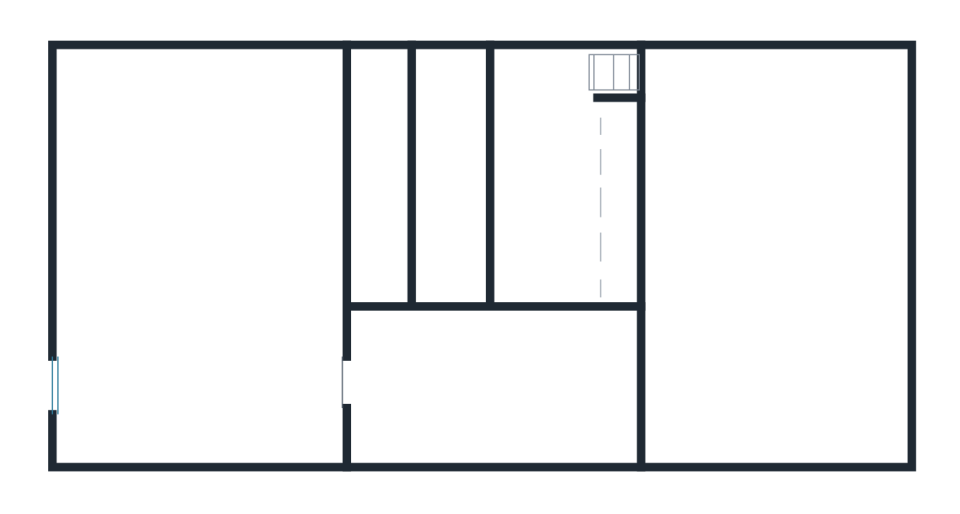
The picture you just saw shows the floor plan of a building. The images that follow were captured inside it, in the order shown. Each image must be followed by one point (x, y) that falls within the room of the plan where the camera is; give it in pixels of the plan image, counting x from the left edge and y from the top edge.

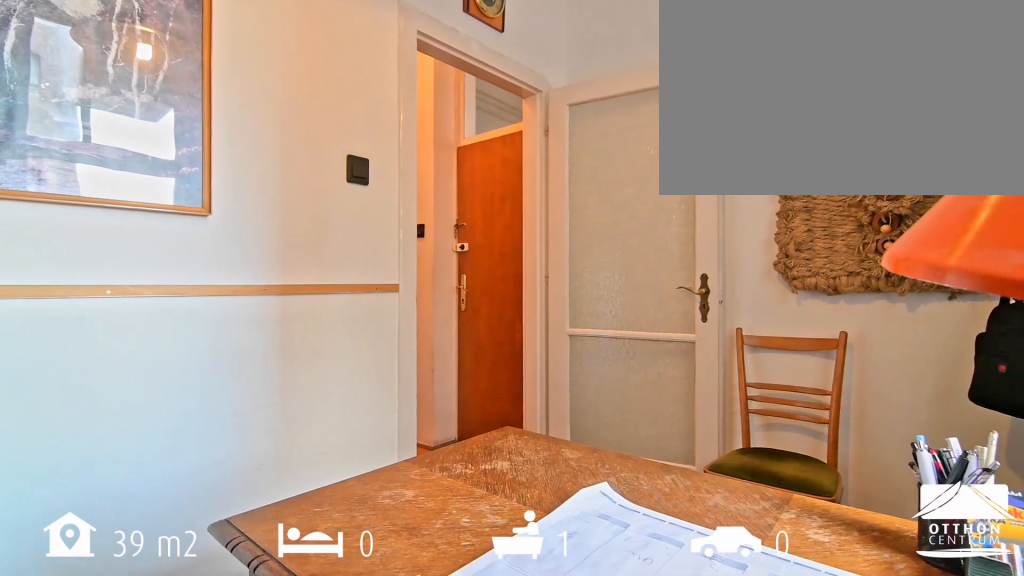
(199, 252)
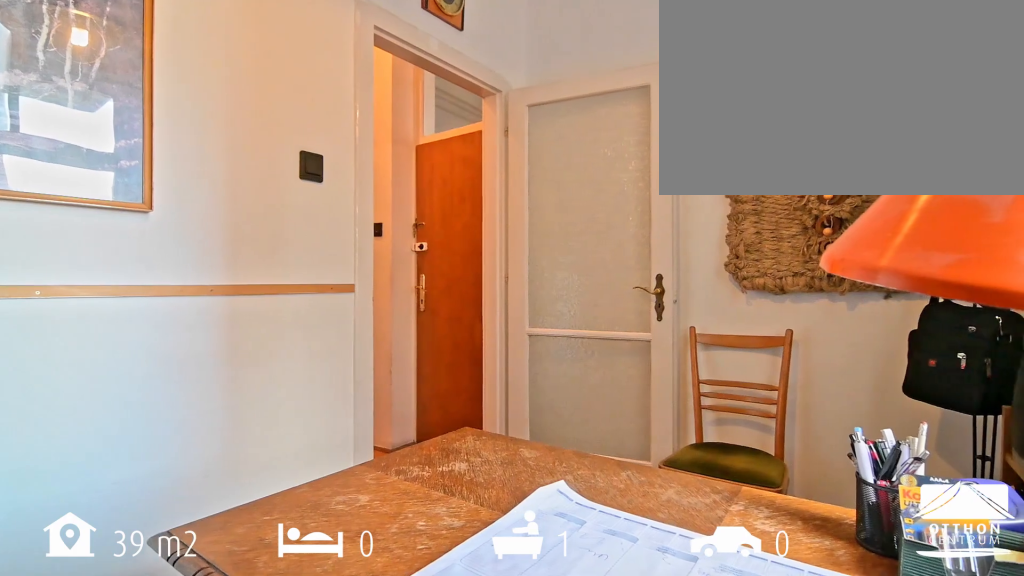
(282, 236)
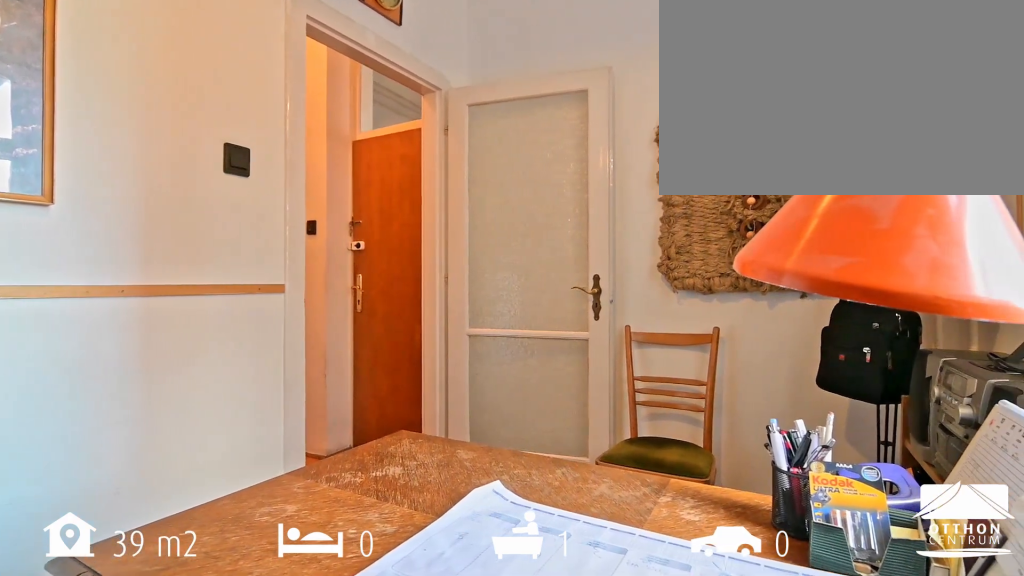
(199, 252)
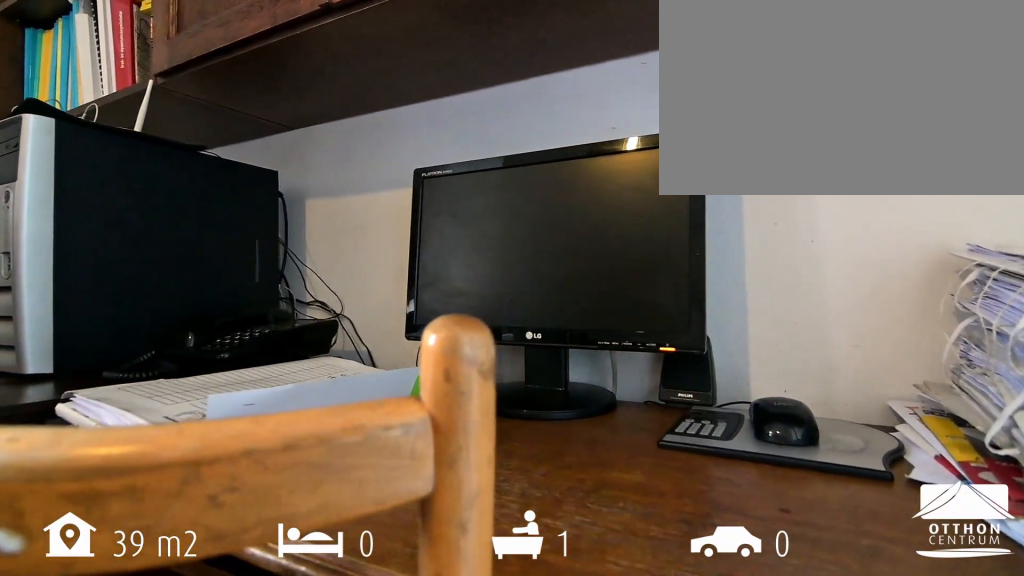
(199, 252)
